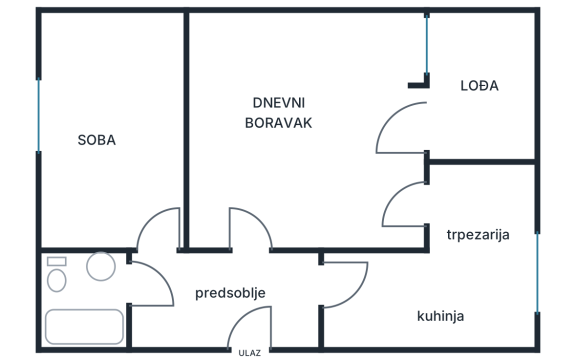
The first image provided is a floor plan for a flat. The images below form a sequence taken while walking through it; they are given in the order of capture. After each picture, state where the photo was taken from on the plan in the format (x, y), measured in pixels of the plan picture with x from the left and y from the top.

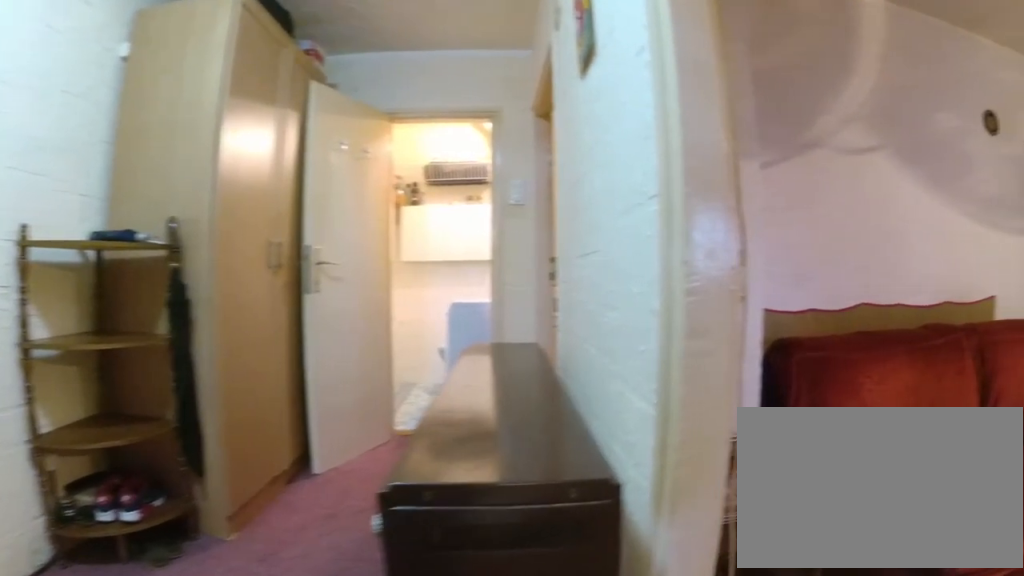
(287, 285)
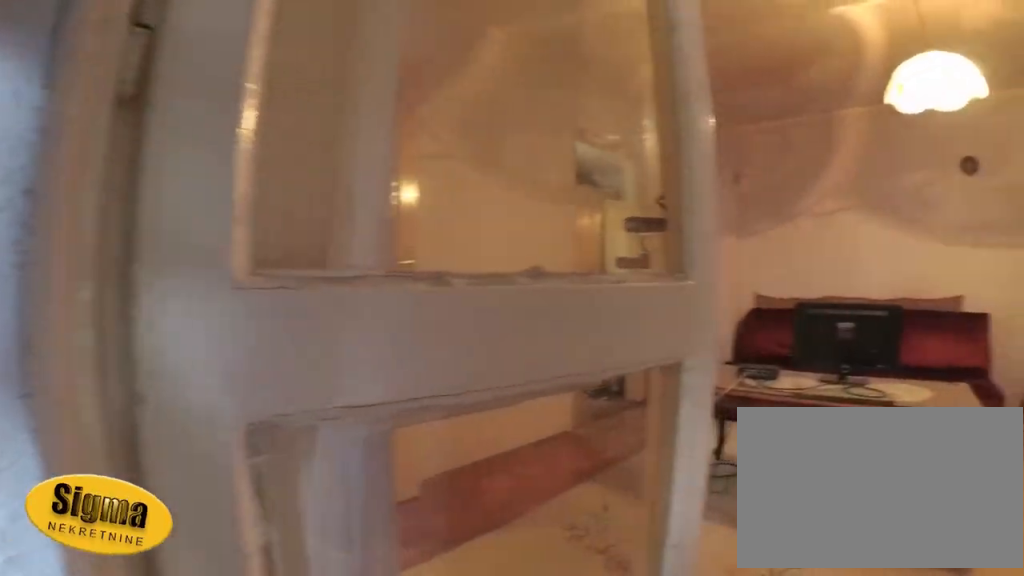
(453, 118)
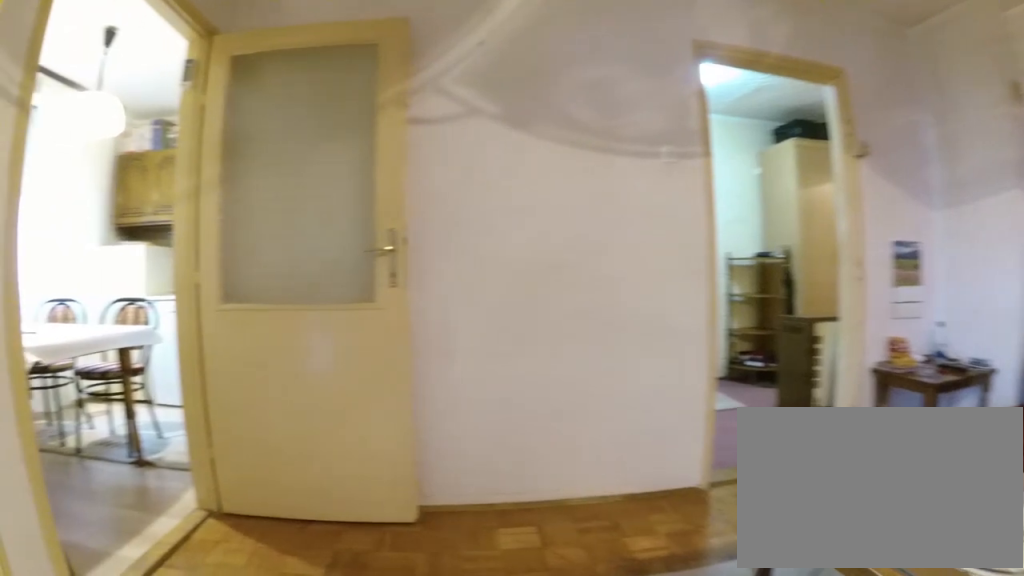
(378, 128)
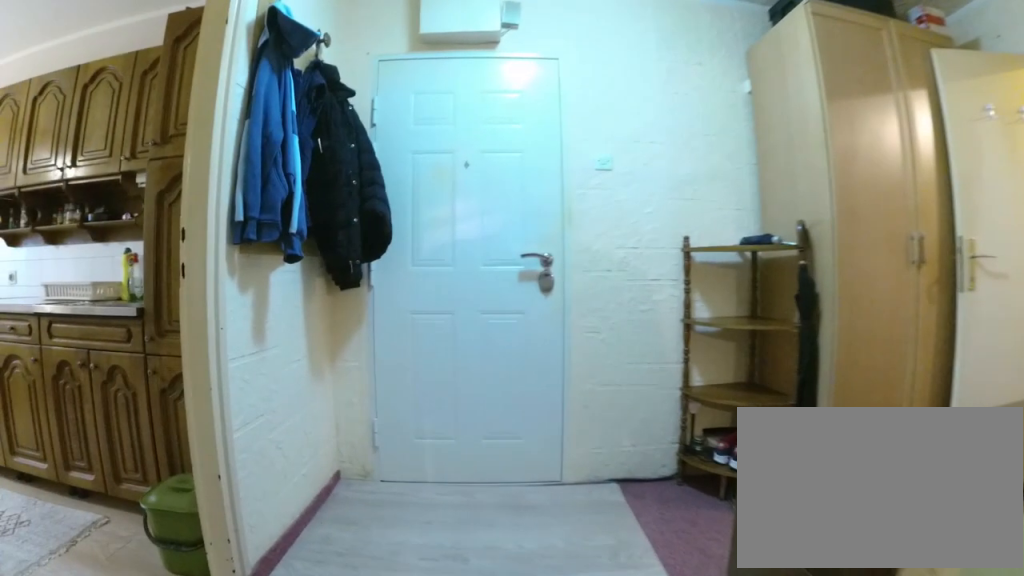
(251, 220)
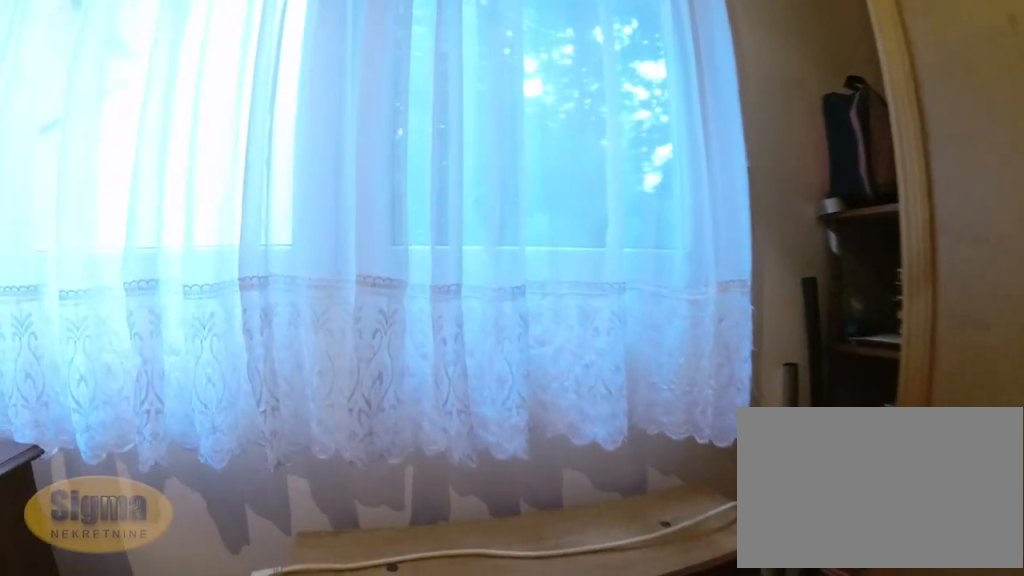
(89, 113)
